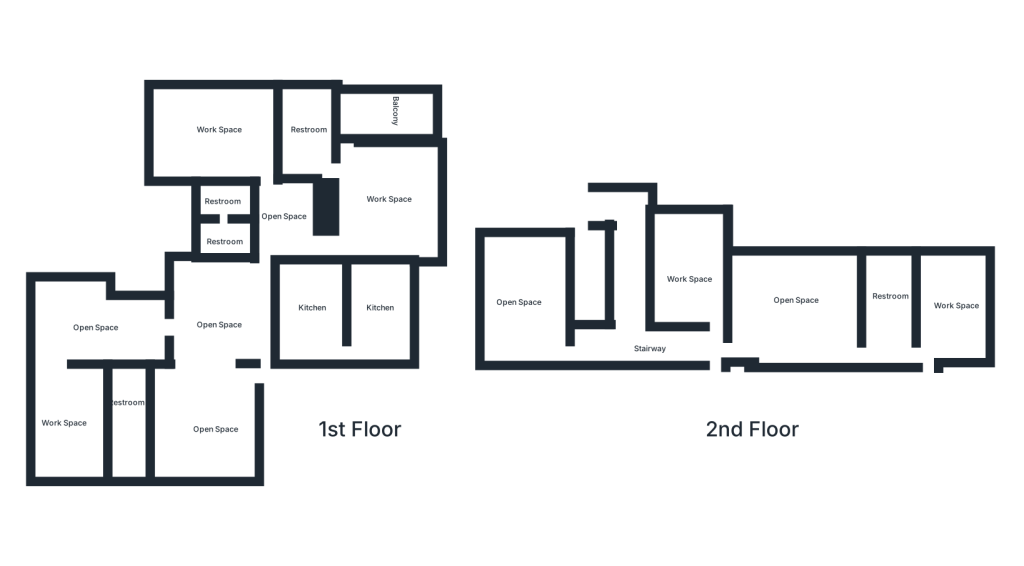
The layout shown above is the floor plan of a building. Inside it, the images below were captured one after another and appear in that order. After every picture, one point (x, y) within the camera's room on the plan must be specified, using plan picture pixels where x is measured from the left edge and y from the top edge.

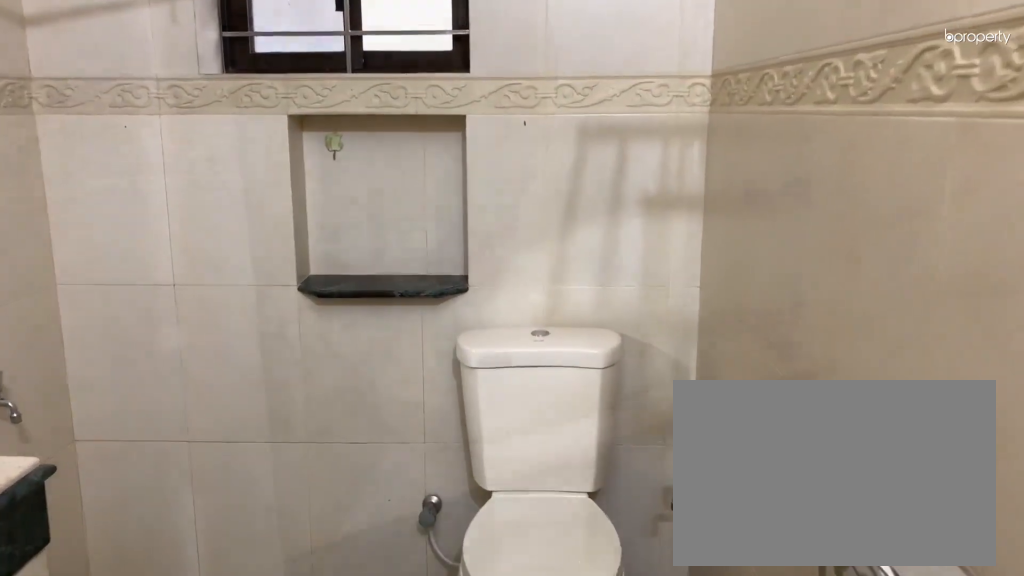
(309, 147)
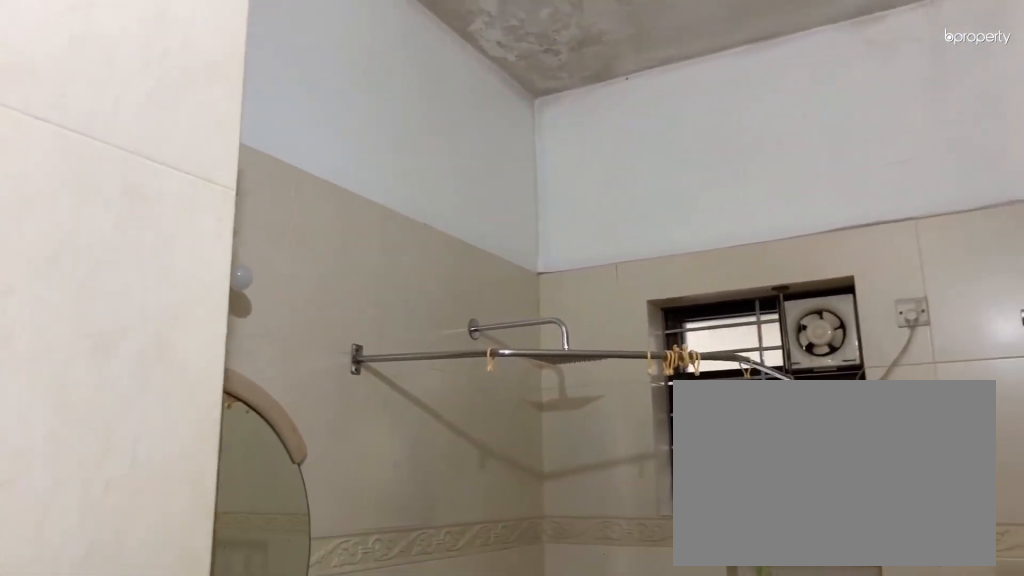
(309, 147)
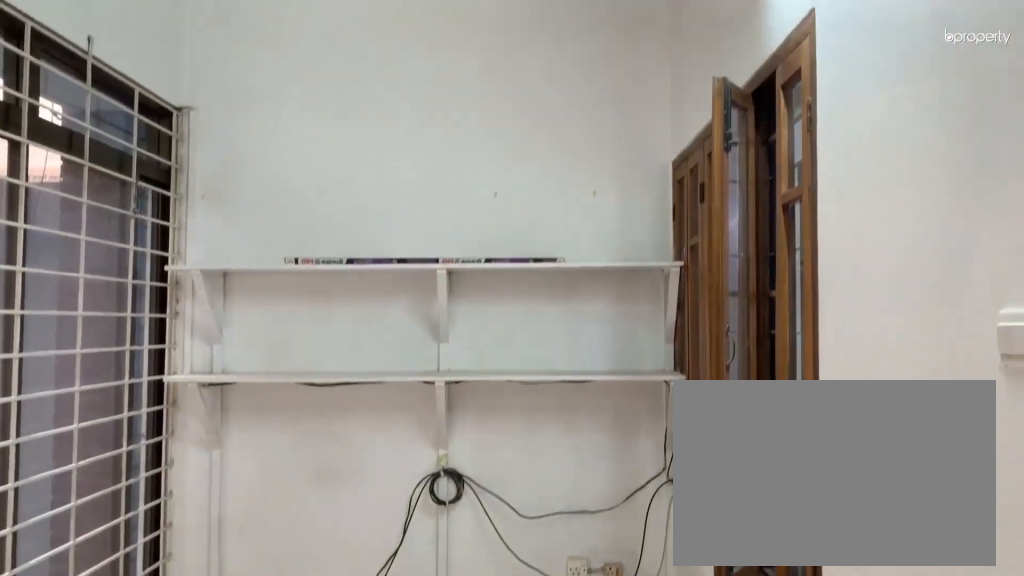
(382, 110)
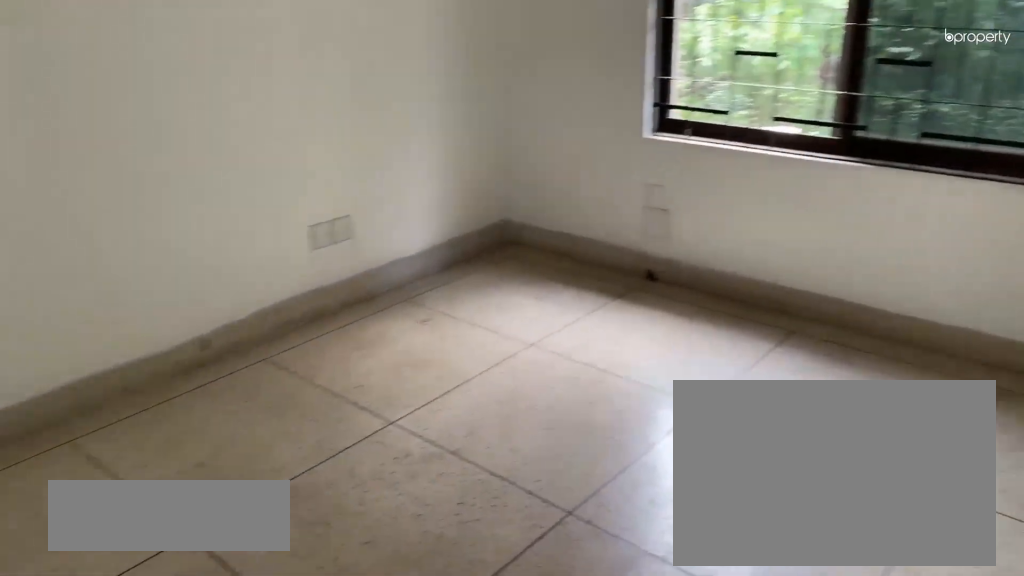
(693, 275)
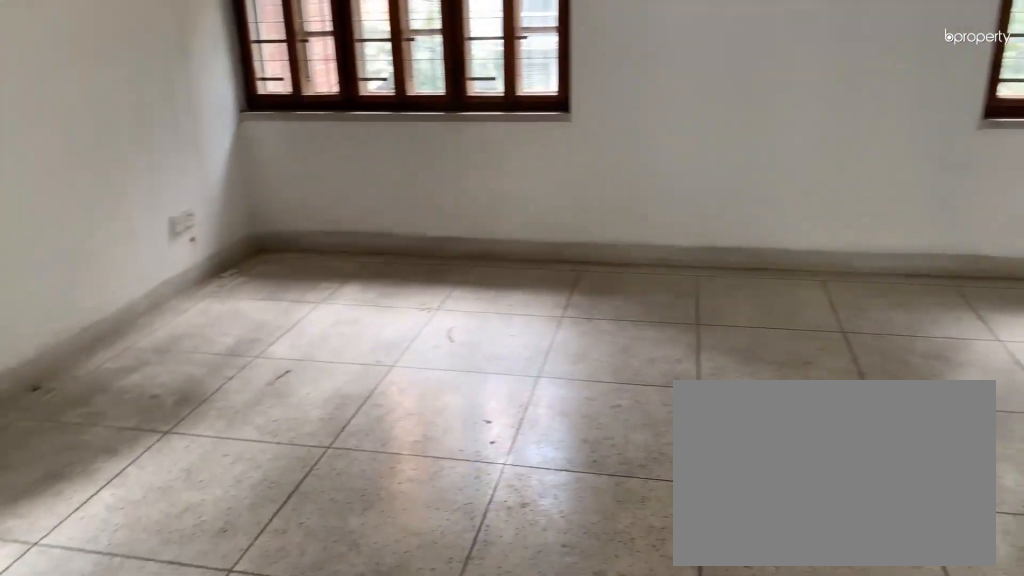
(801, 310)
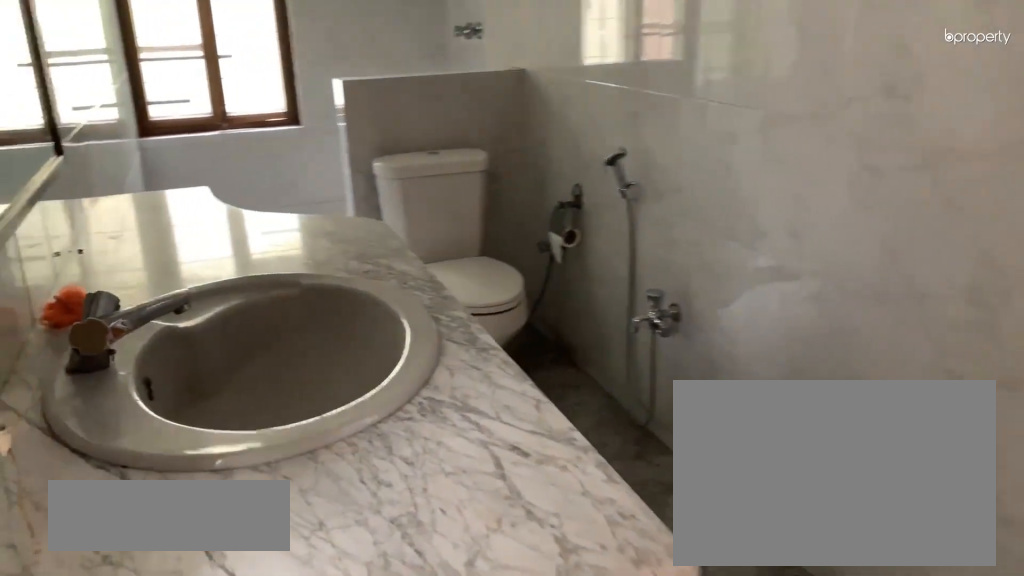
(892, 316)
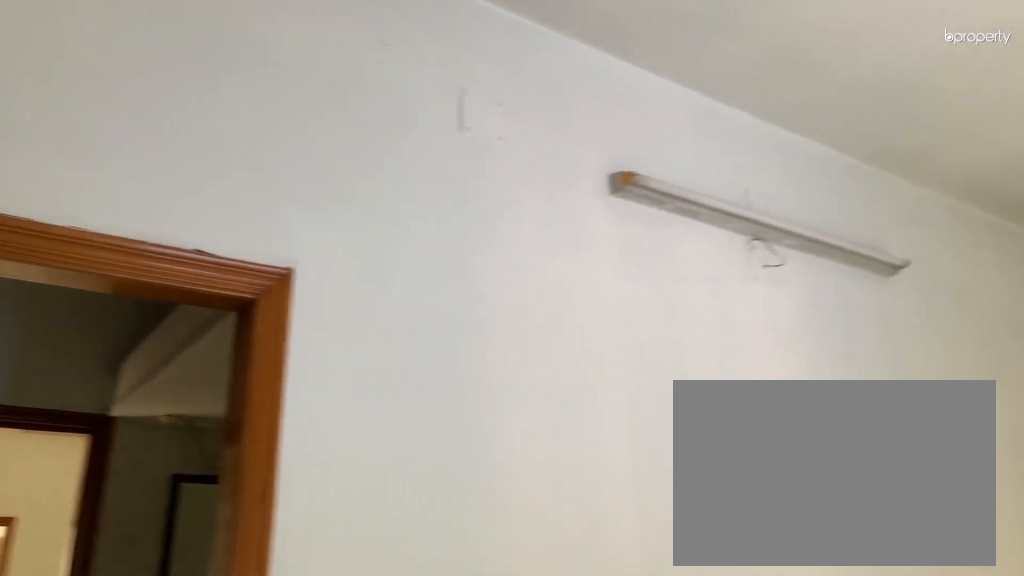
(952, 309)
